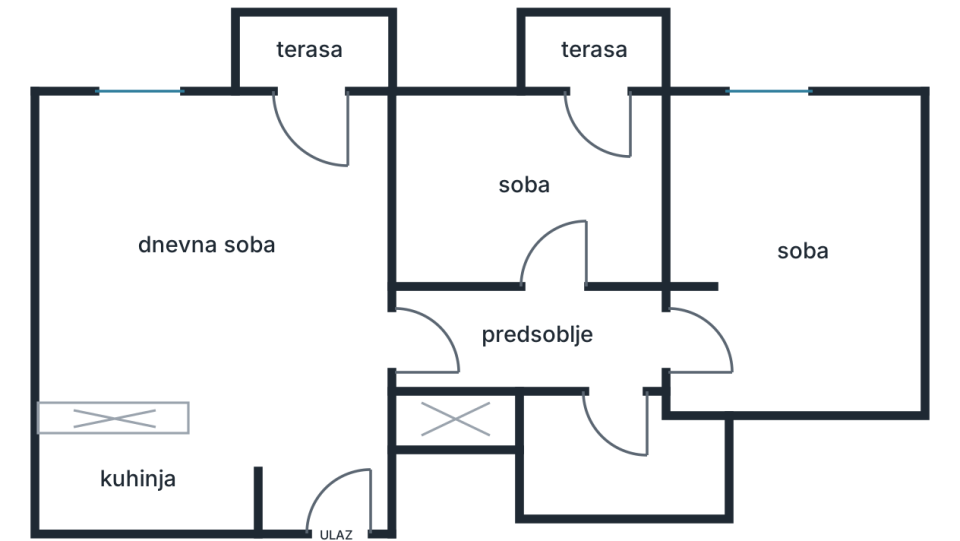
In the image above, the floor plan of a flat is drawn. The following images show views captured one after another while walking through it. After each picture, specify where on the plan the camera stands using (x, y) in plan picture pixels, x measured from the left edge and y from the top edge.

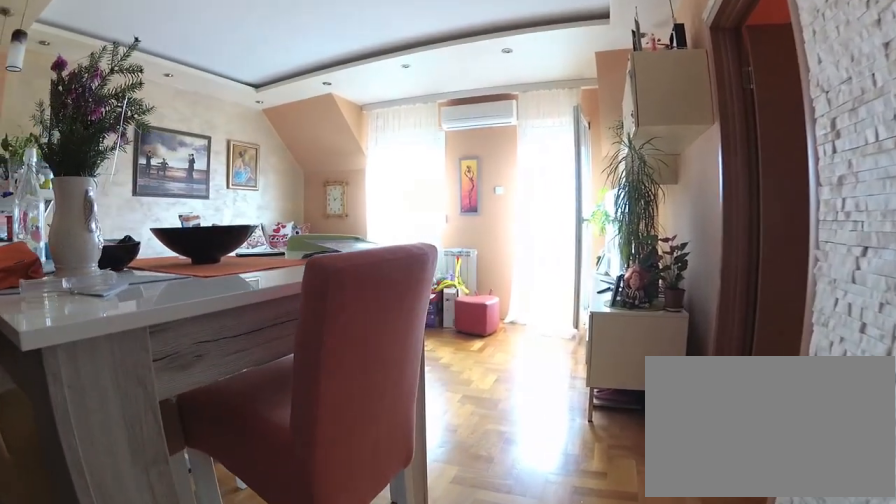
(340, 483)
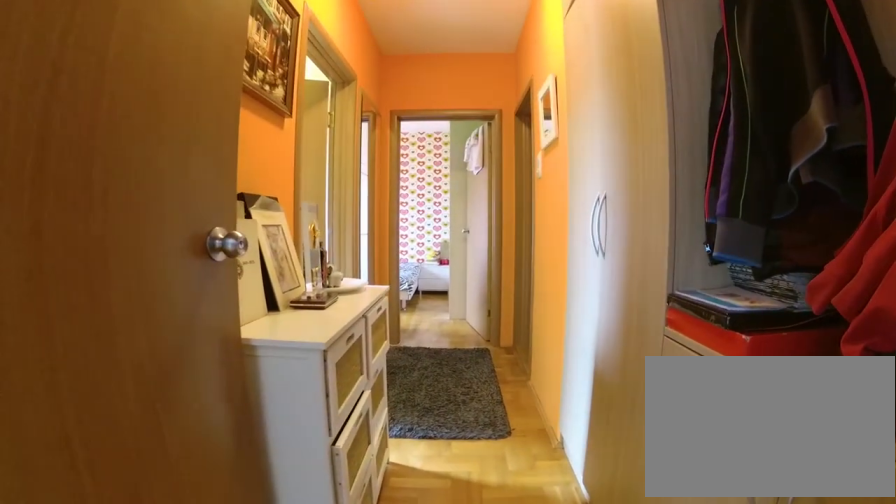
(370, 344)
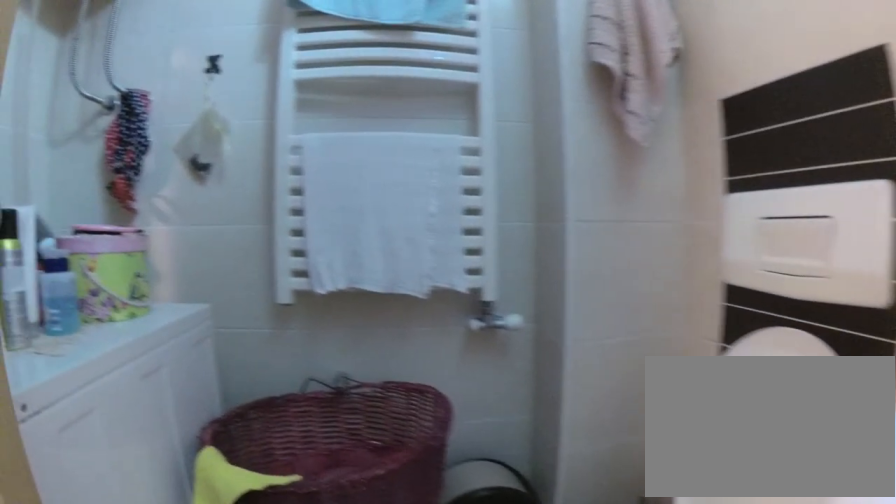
(583, 449)
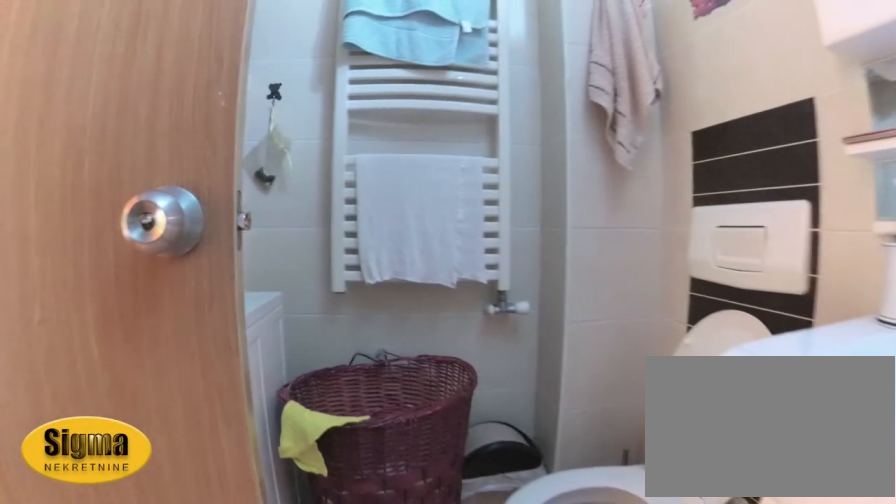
(572, 474)
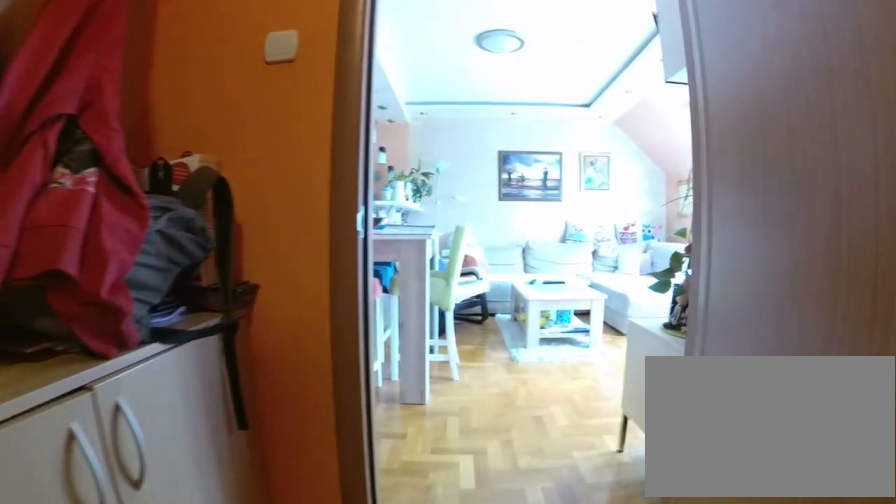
(504, 325)
